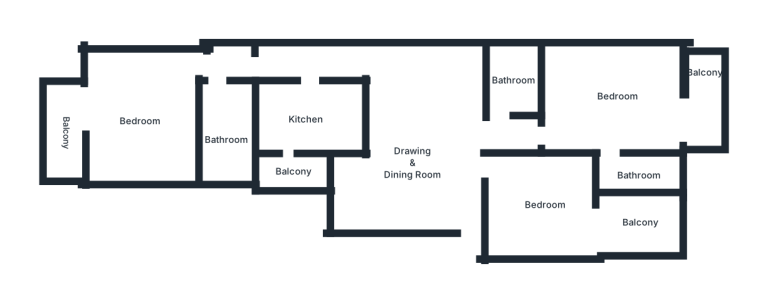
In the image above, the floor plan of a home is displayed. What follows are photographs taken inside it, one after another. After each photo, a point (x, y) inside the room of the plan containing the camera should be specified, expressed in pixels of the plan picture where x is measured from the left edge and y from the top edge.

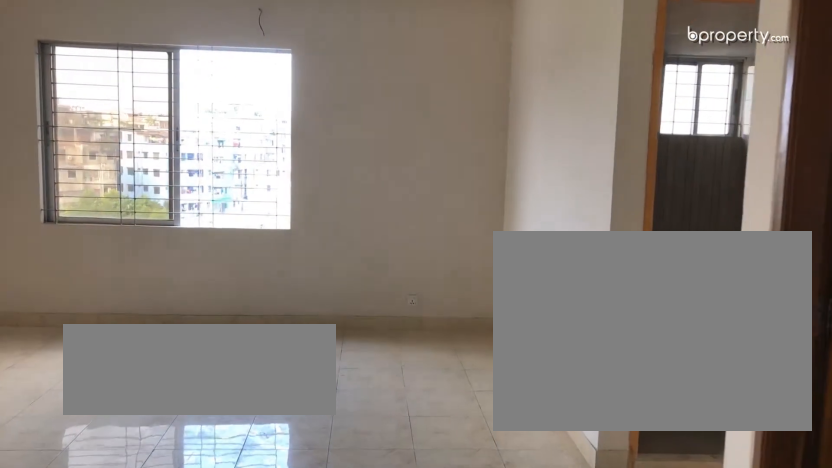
(410, 175)
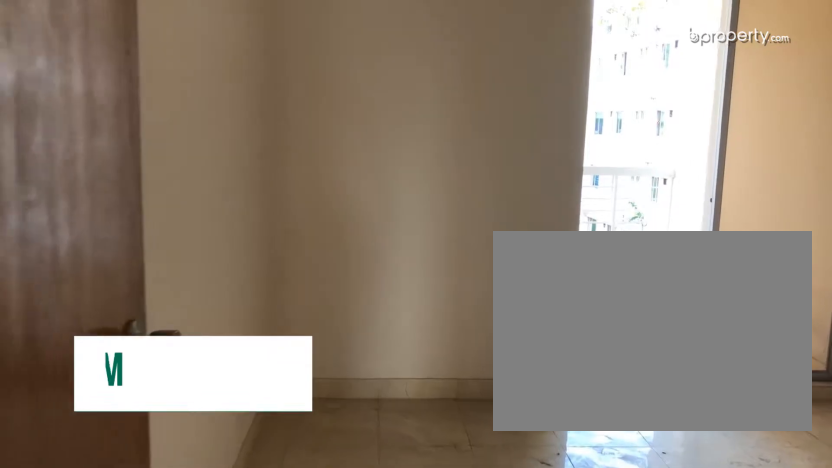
(545, 223)
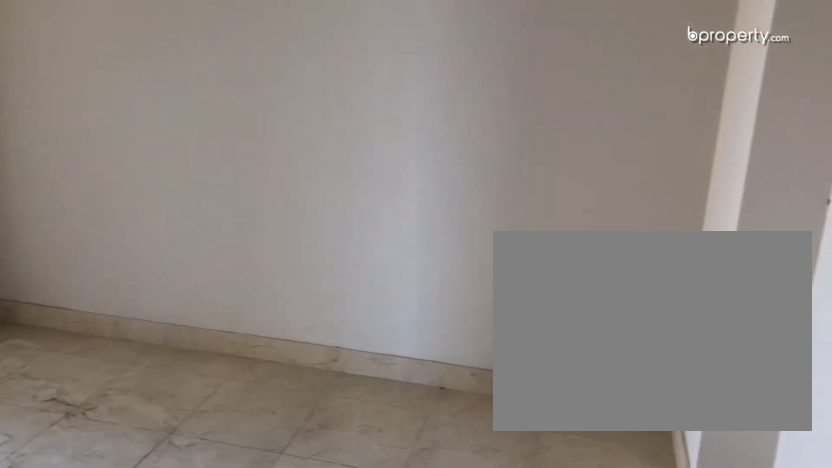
(545, 223)
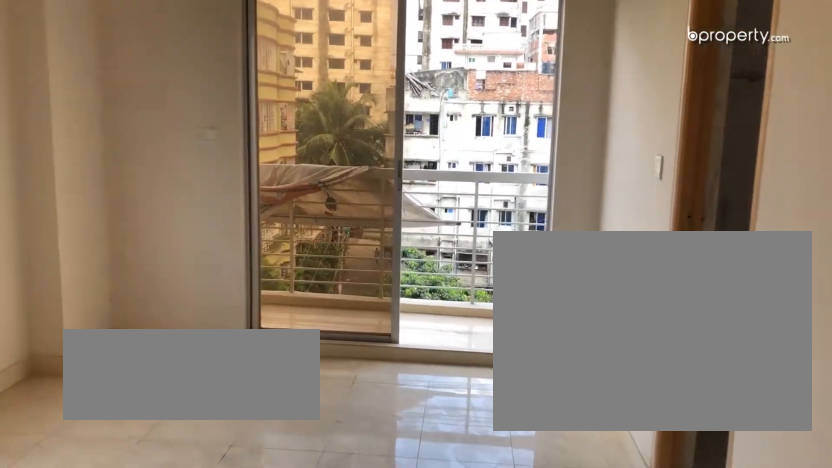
(613, 109)
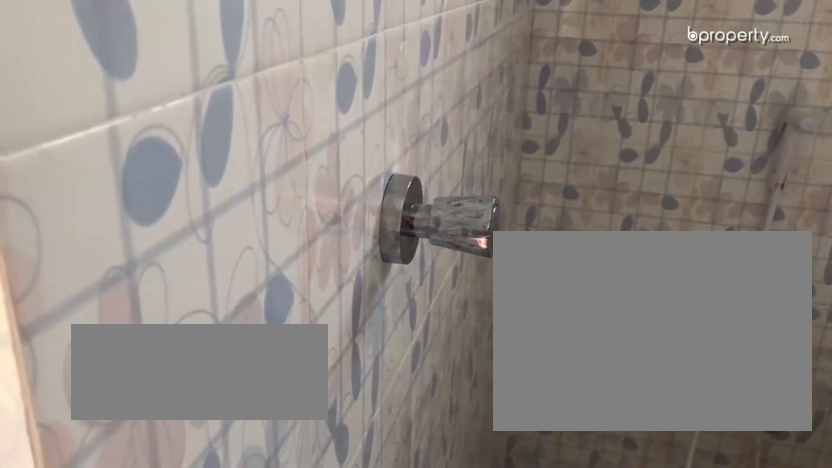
(637, 177)
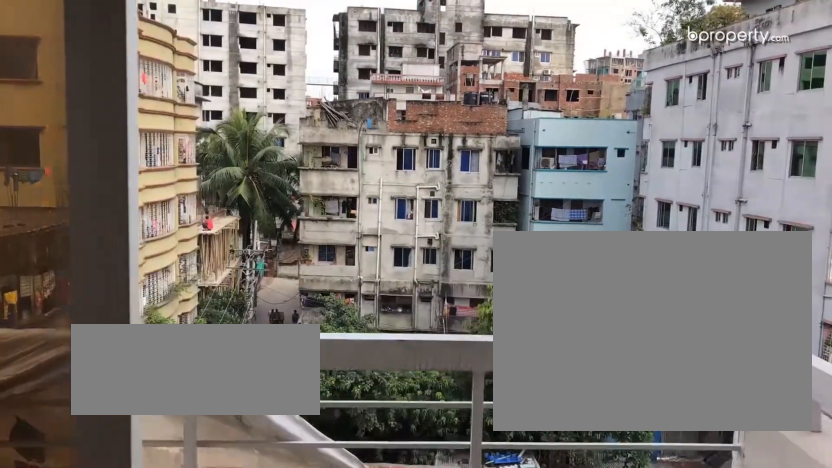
(703, 110)
